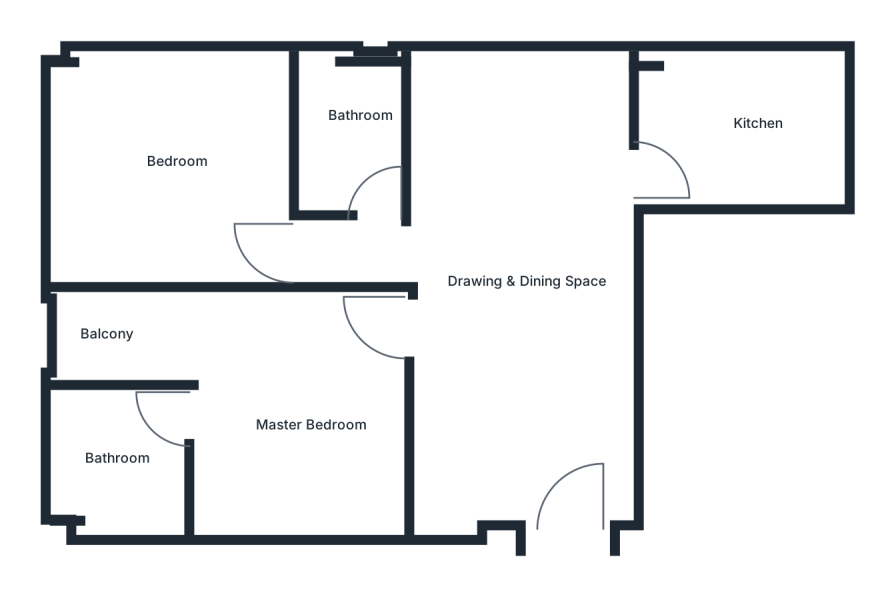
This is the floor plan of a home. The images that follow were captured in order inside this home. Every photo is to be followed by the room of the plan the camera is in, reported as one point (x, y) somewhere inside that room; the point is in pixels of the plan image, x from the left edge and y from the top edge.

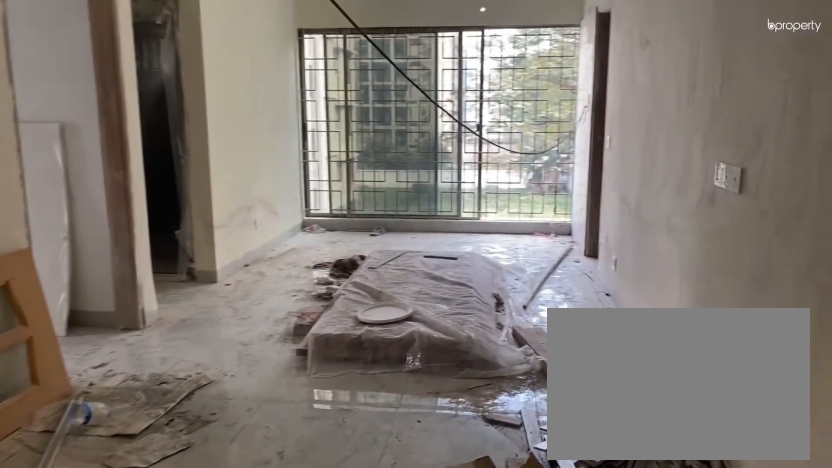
(556, 467)
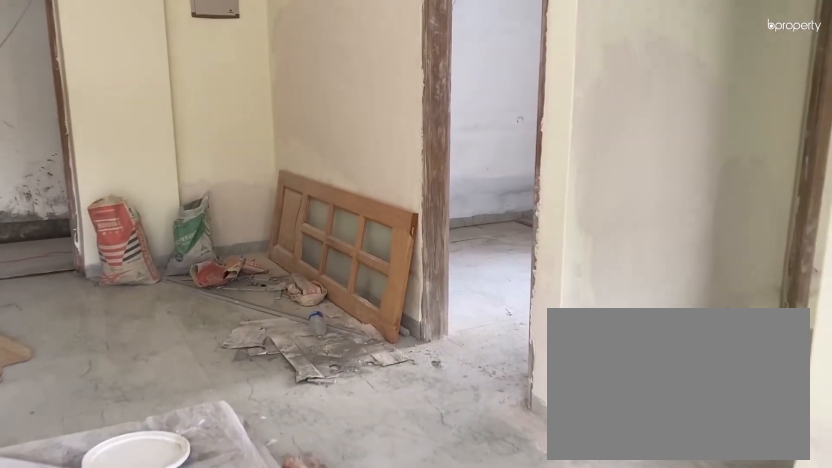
(536, 239)
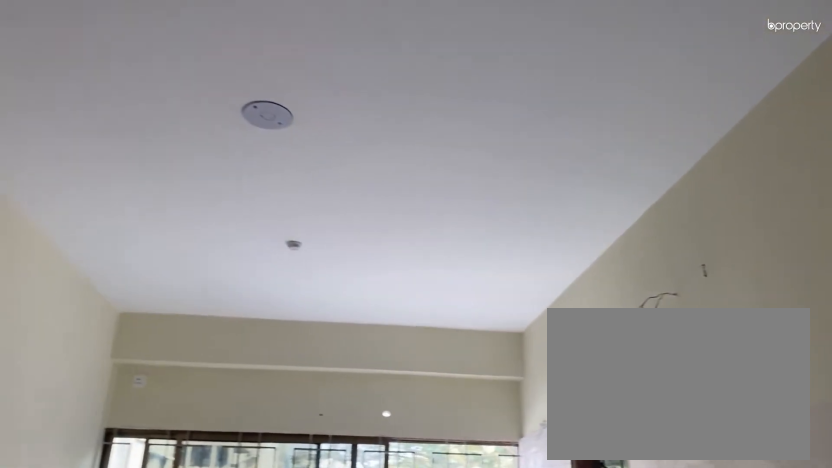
(536, 239)
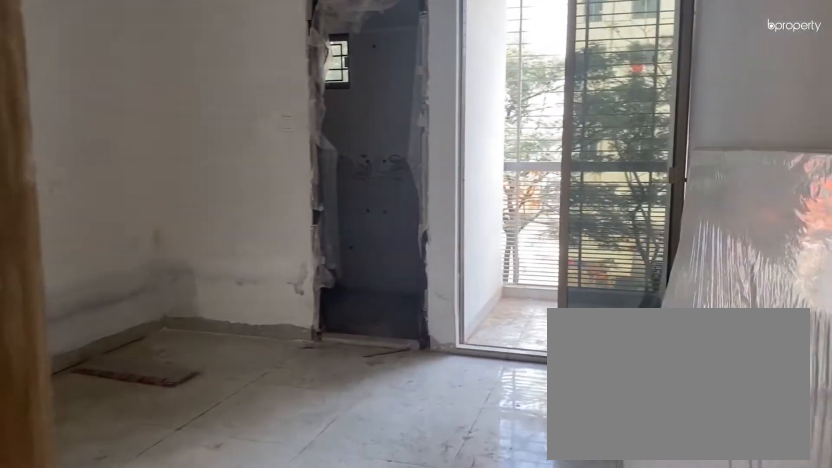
(367, 373)
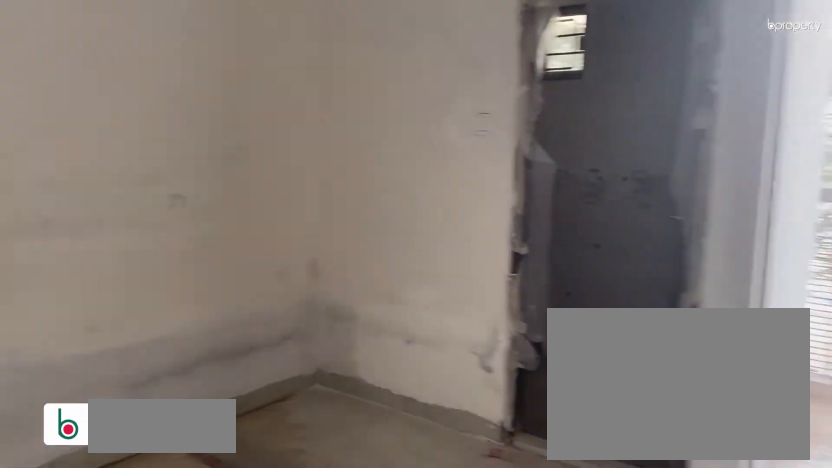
(284, 435)
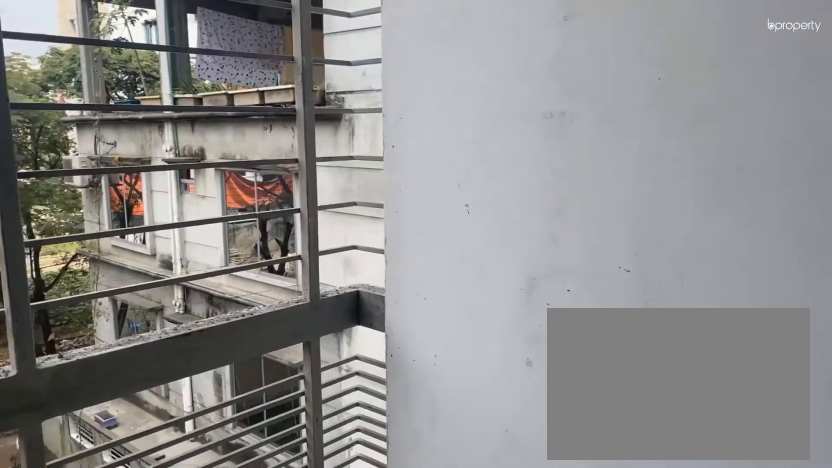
(101, 331)
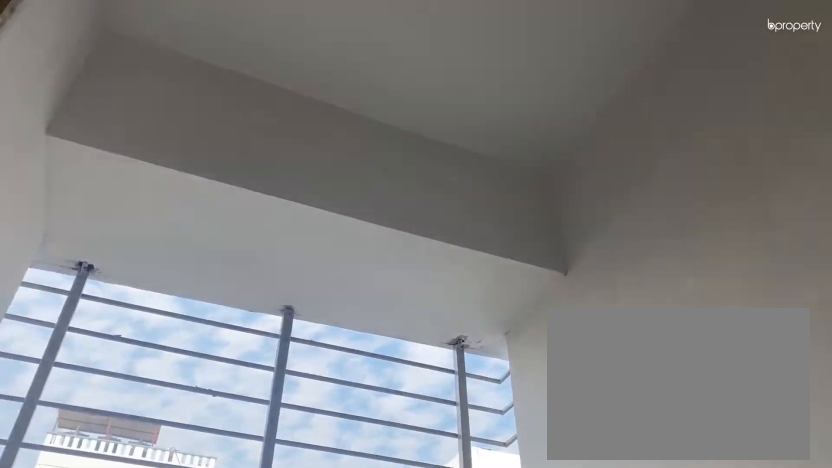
(101, 331)
